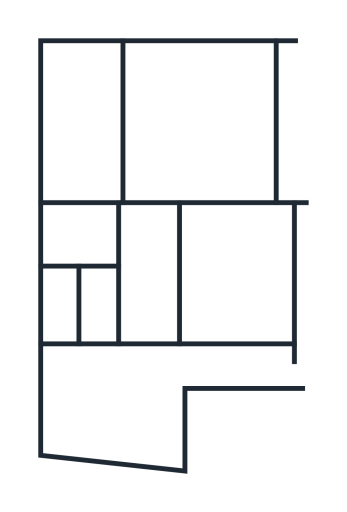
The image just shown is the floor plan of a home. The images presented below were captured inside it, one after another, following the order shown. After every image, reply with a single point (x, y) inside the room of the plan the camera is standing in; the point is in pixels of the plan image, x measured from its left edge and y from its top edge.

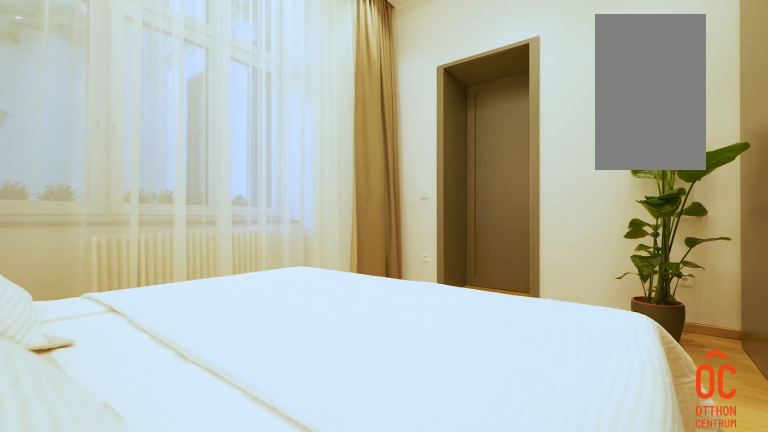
(229, 272)
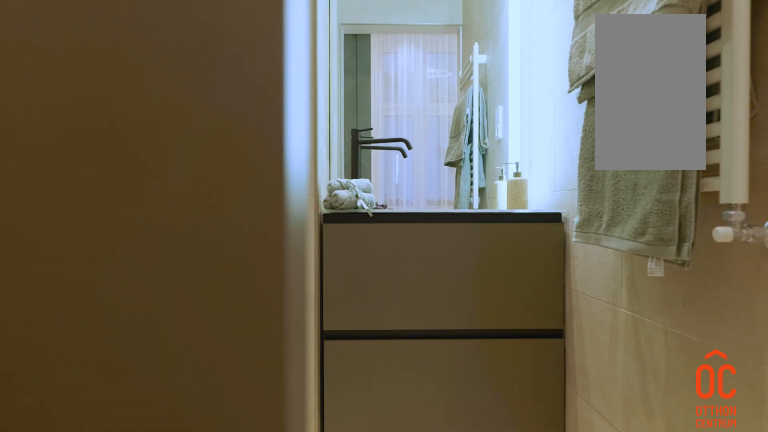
(229, 273)
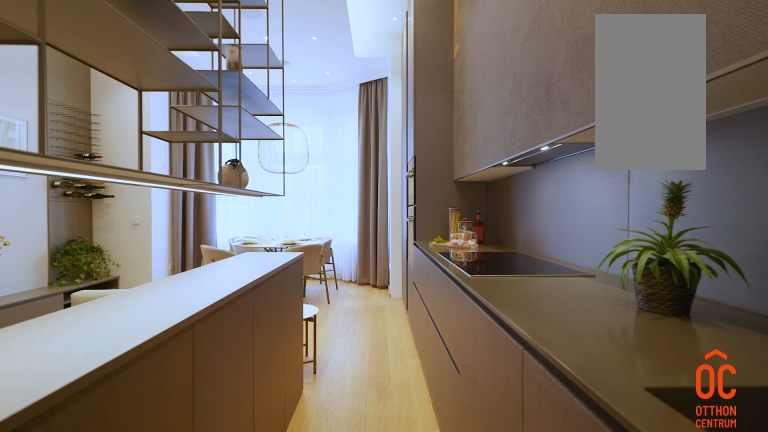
(206, 128)
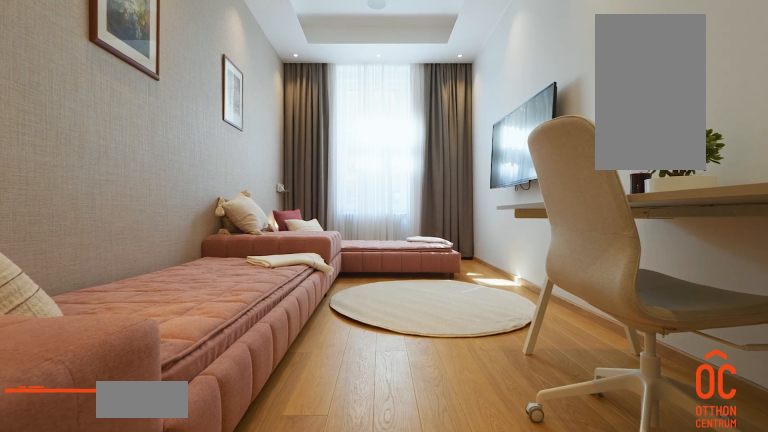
(84, 128)
